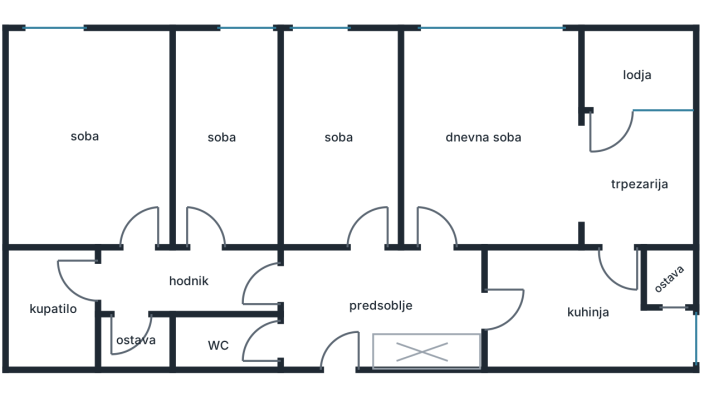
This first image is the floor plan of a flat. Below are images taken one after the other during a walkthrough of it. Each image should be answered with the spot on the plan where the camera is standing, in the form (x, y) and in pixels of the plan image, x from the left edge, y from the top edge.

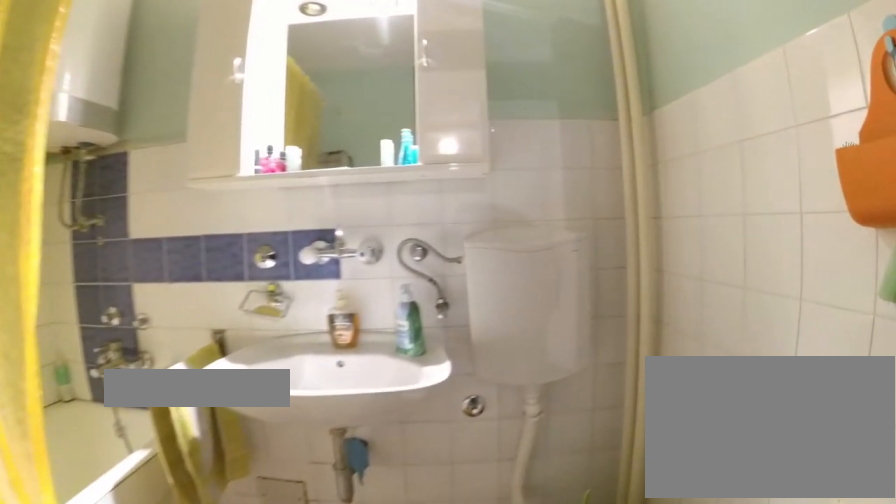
(89, 271)
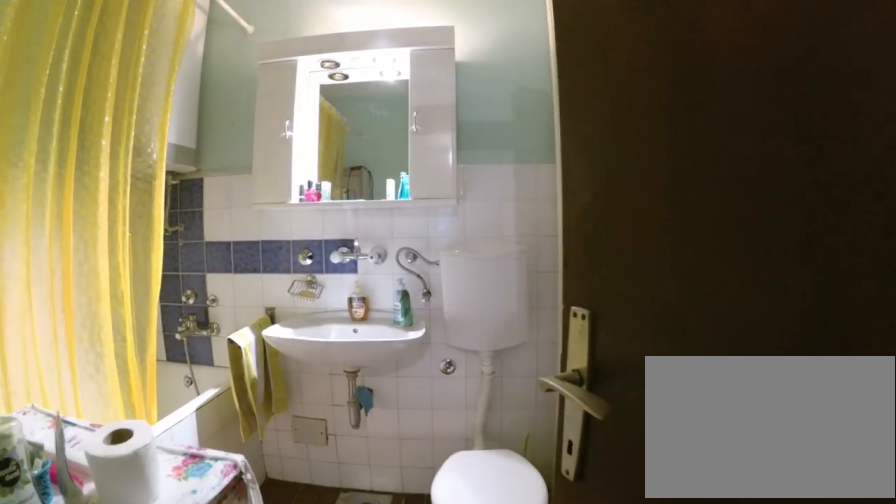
(111, 270)
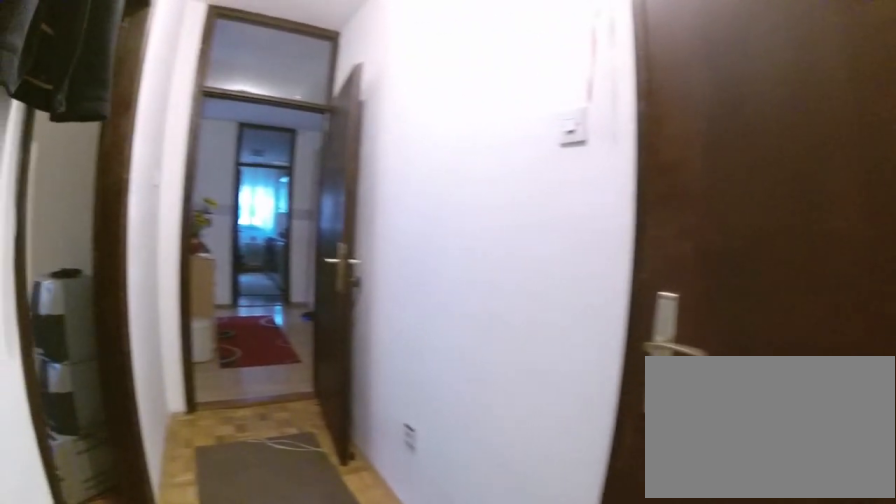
(73, 279)
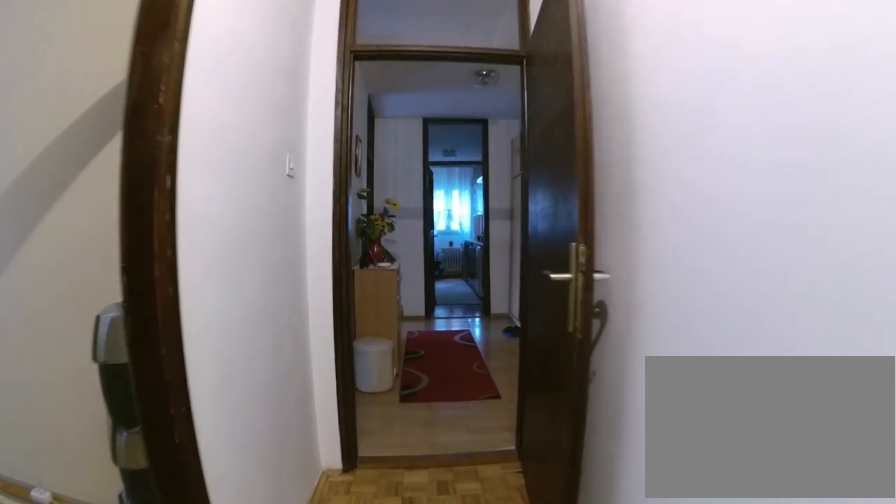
(151, 286)
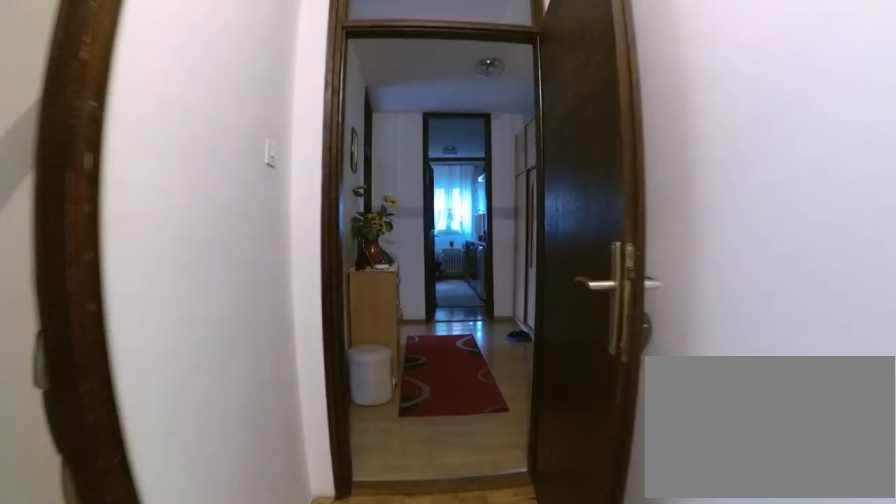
(164, 286)
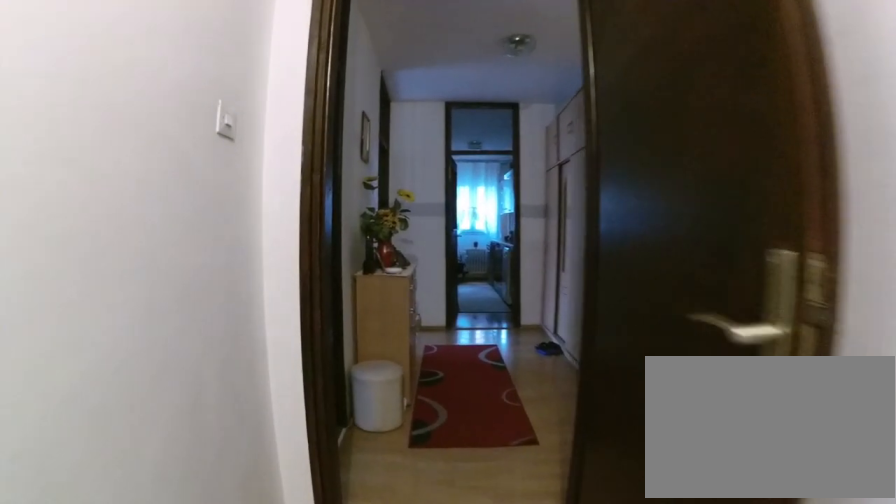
(190, 285)
